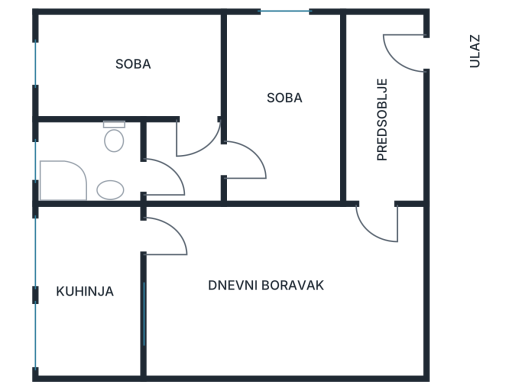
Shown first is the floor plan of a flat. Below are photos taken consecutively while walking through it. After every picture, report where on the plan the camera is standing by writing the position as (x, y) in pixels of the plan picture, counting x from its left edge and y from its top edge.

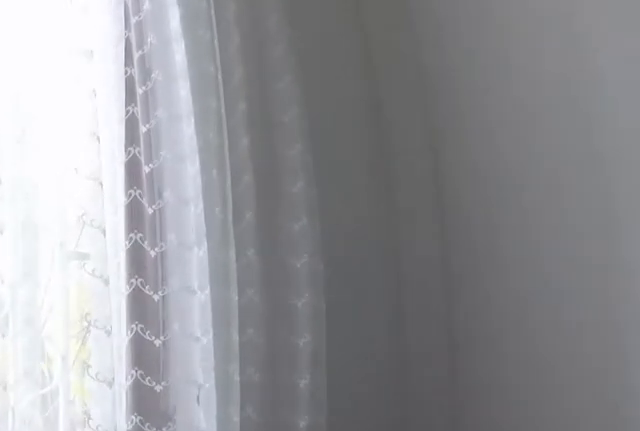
(96, 81)
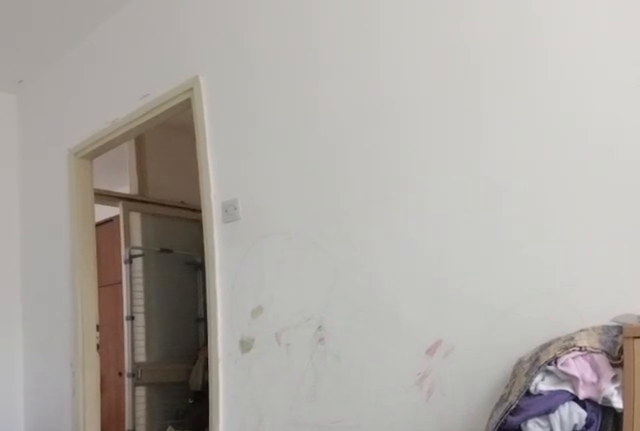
(41, 45)
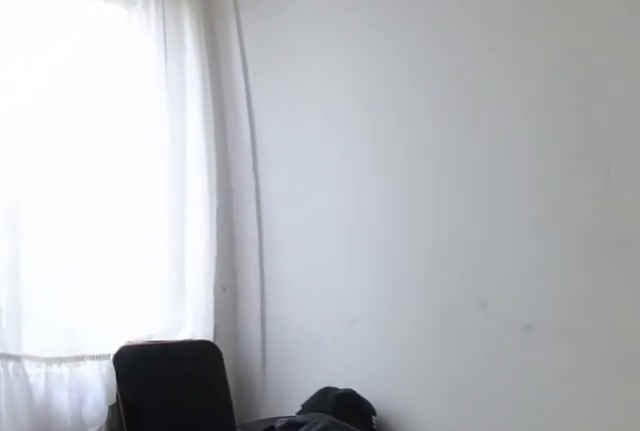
(268, 116)
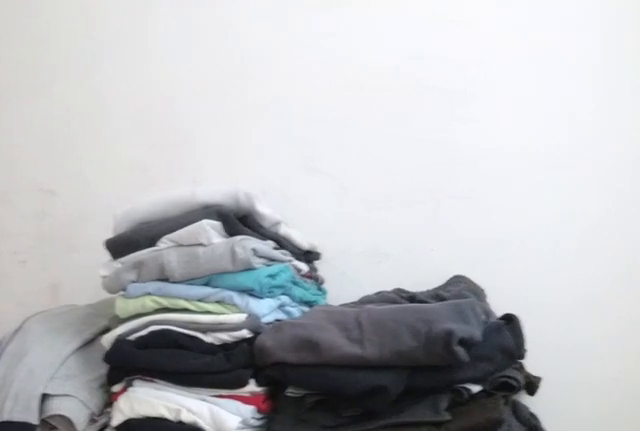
(284, 35)
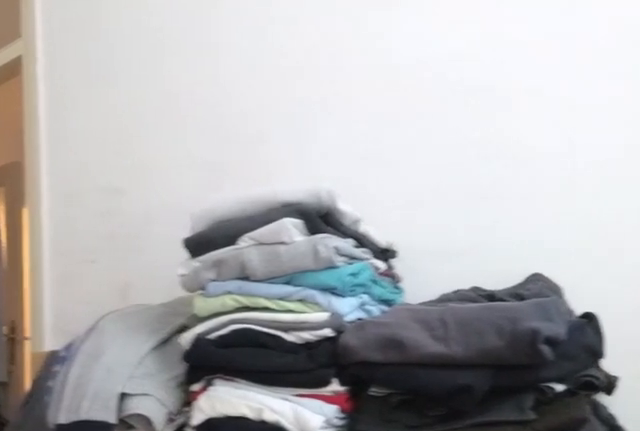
(284, 35)
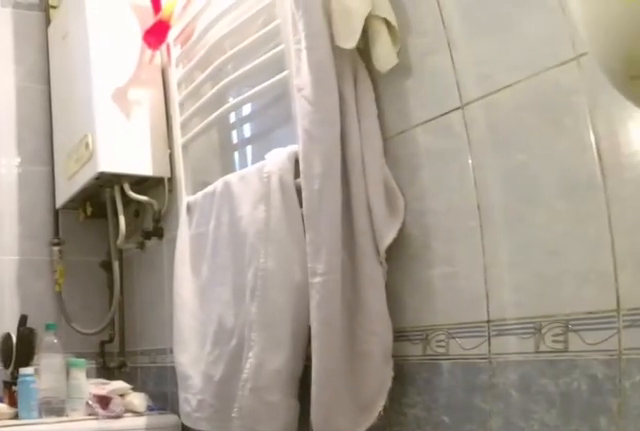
(153, 169)
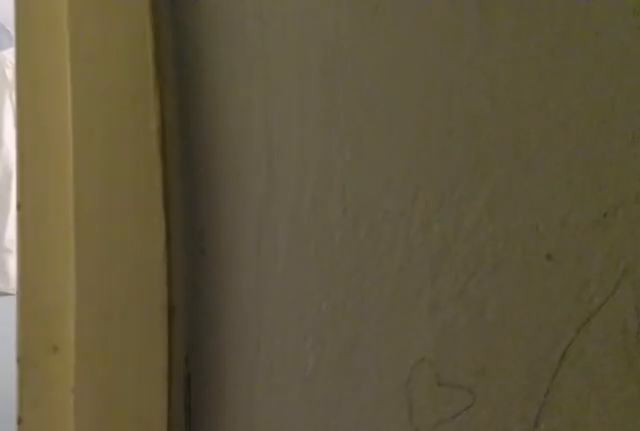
(163, 161)
